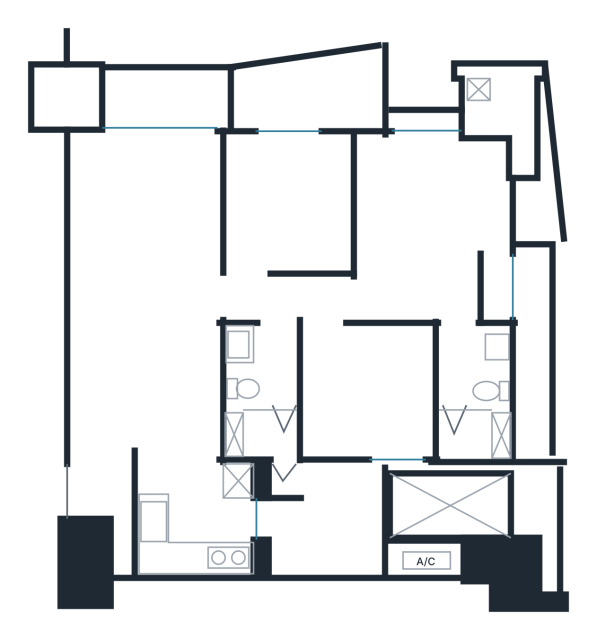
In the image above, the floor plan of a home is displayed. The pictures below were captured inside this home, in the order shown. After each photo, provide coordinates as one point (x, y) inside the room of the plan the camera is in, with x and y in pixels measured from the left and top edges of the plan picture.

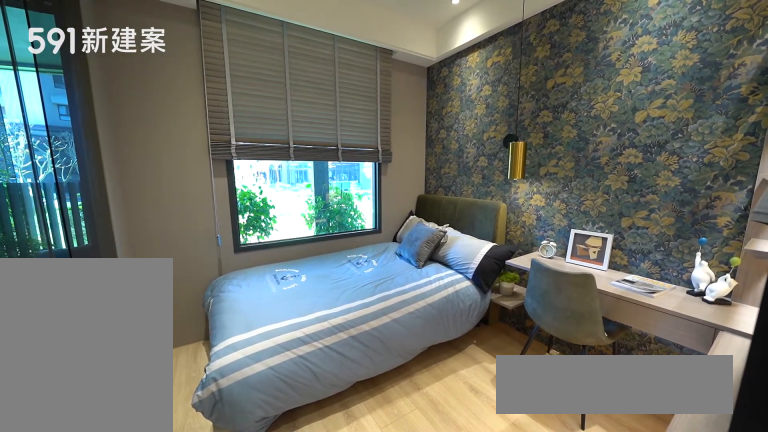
(290, 199)
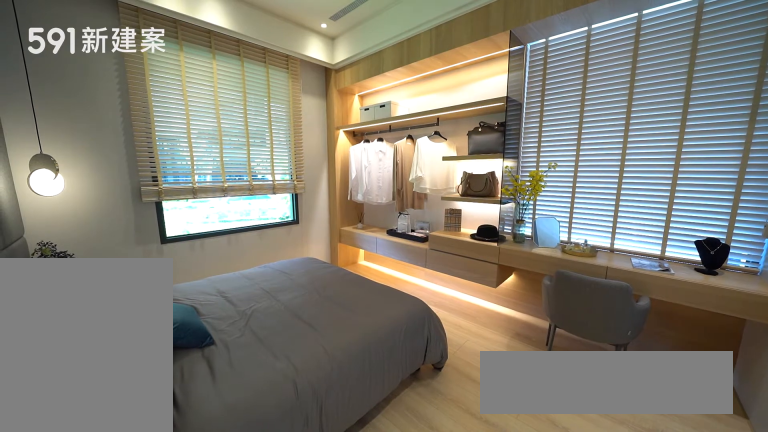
(437, 226)
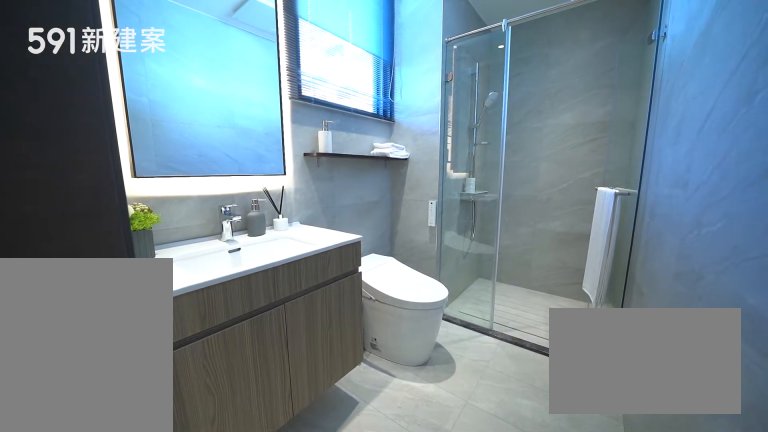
(474, 401)
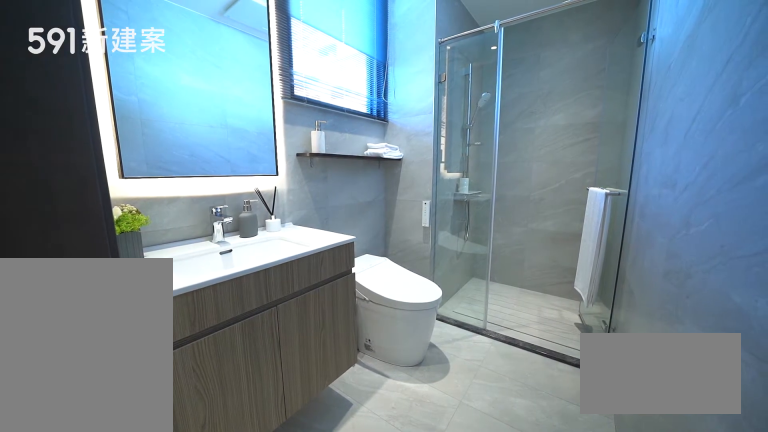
(474, 401)
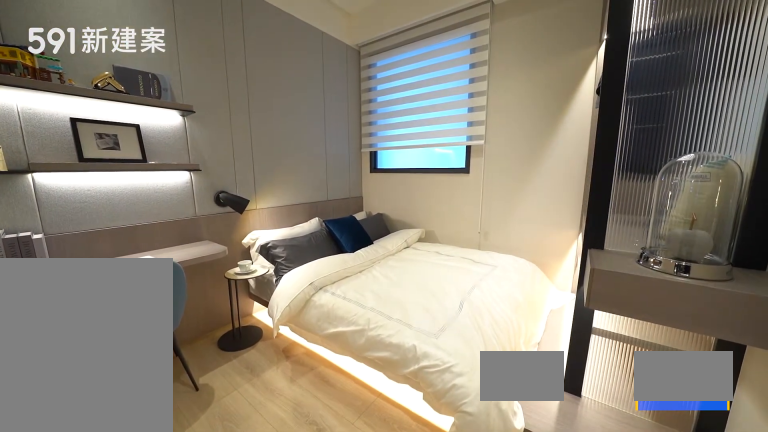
(372, 395)
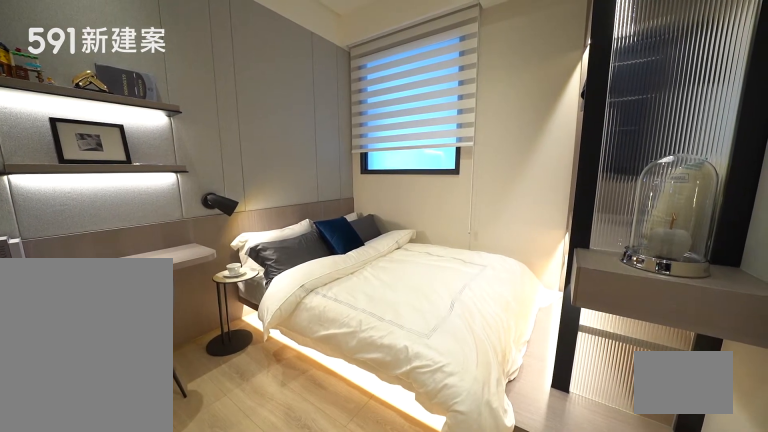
(372, 395)
